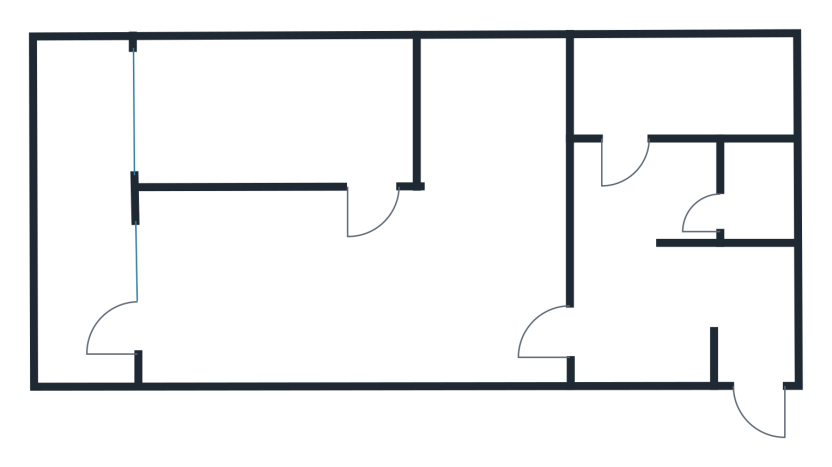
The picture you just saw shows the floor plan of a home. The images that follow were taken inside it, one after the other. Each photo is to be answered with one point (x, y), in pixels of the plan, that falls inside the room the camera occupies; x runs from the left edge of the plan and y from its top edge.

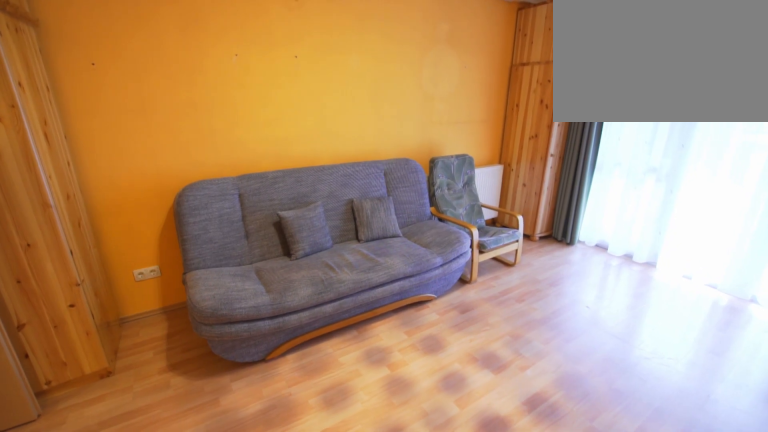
(354, 272)
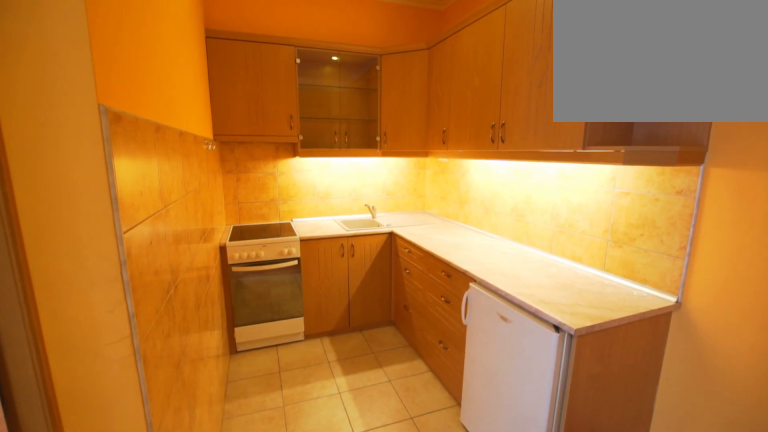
(355, 273)
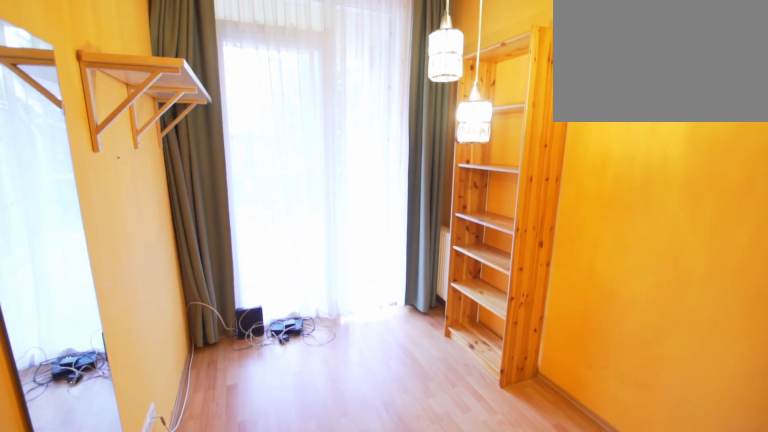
(280, 116)
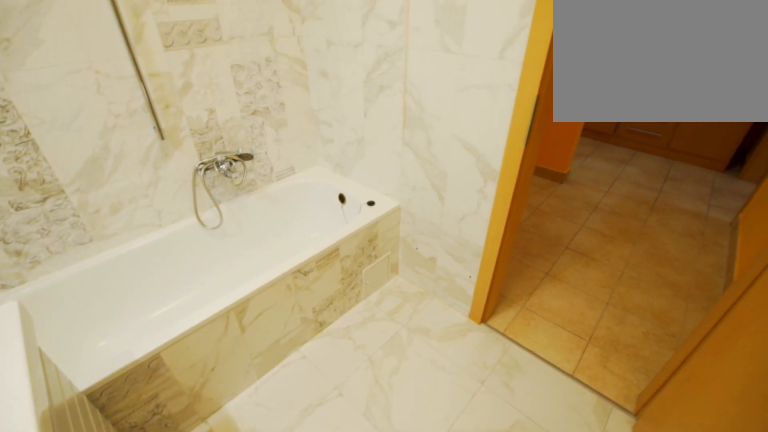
(672, 73)
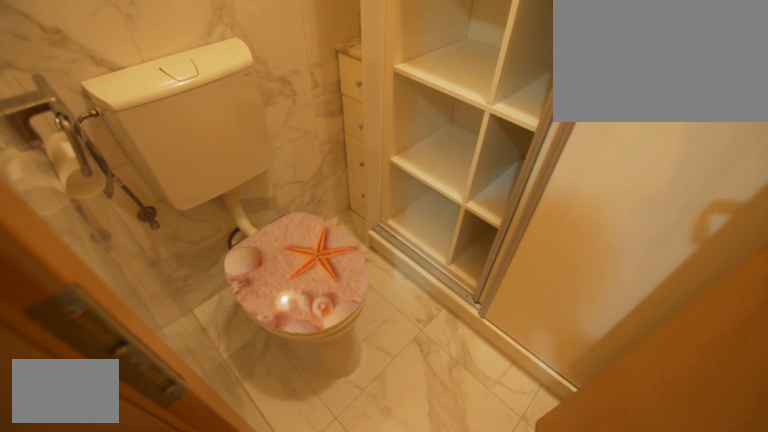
(756, 182)
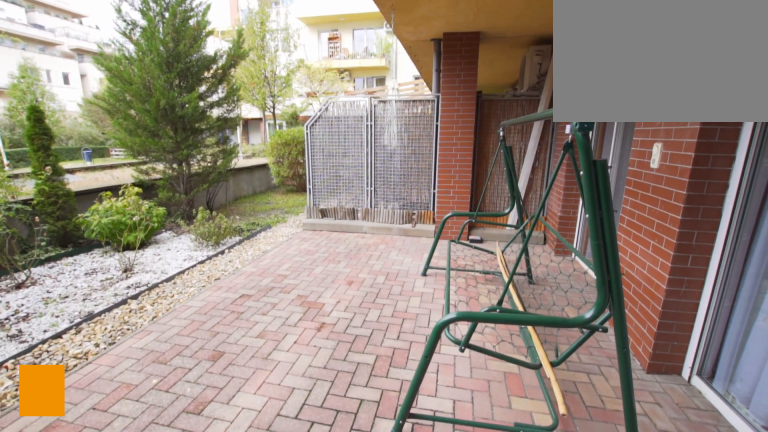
(82, 223)
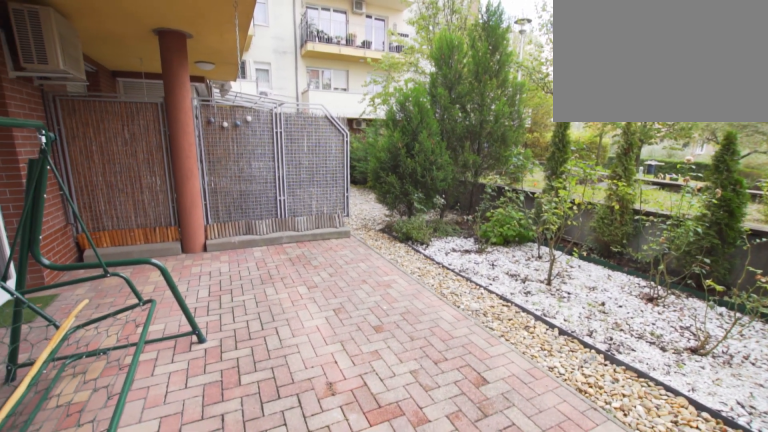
(83, 222)
